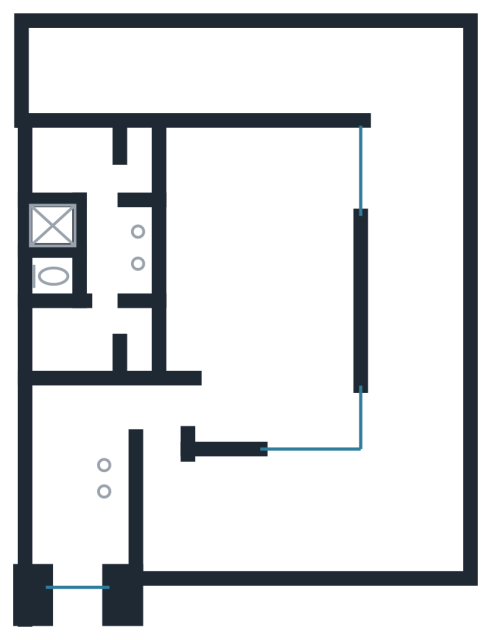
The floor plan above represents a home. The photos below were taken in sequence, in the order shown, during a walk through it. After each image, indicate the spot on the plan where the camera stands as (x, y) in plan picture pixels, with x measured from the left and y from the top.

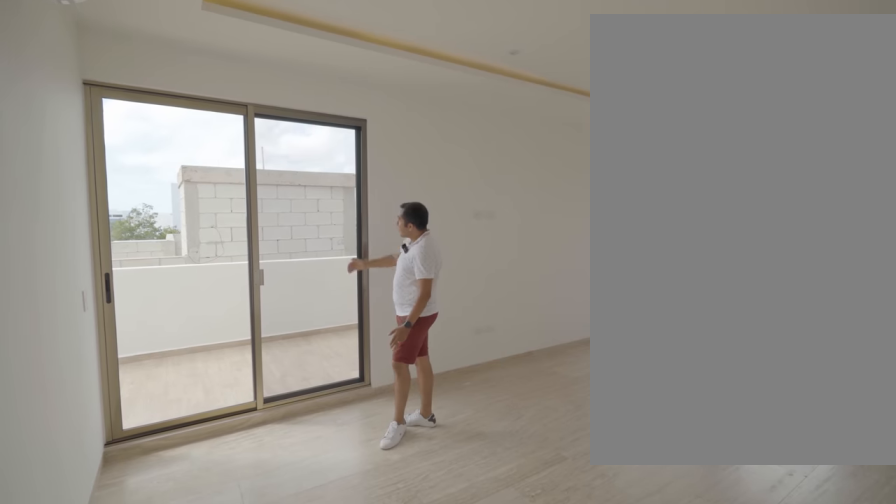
(197, 191)
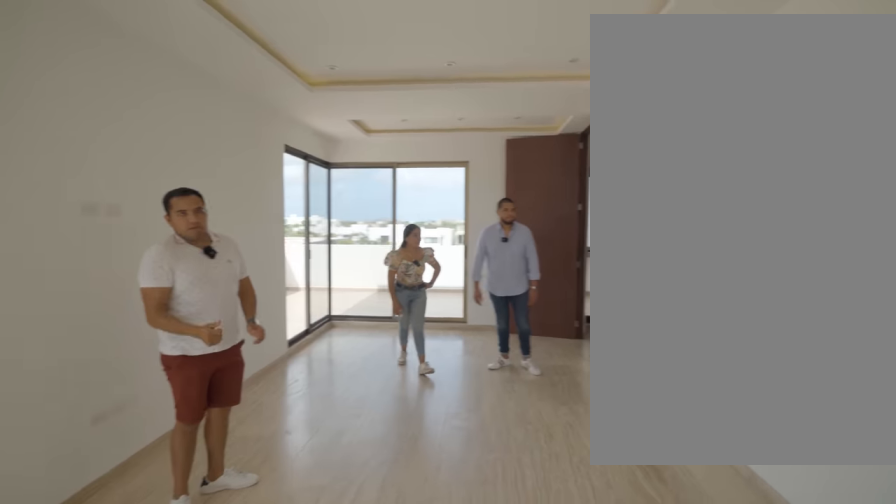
(266, 159)
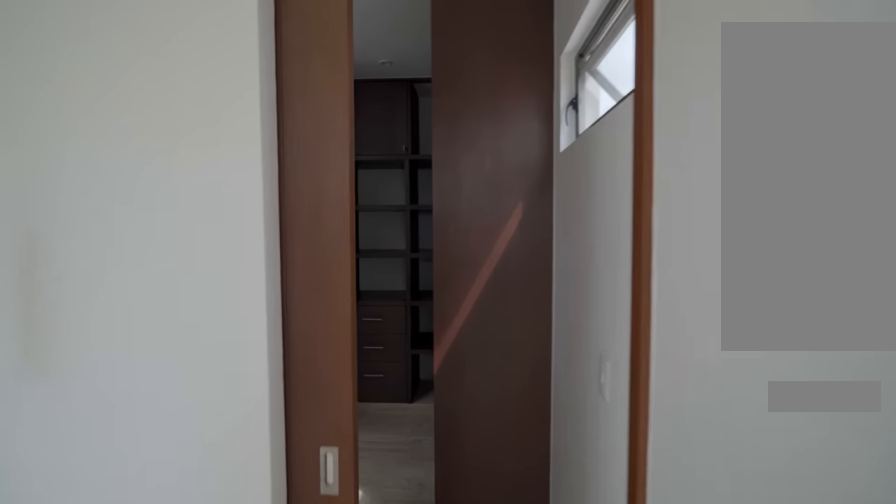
(167, 156)
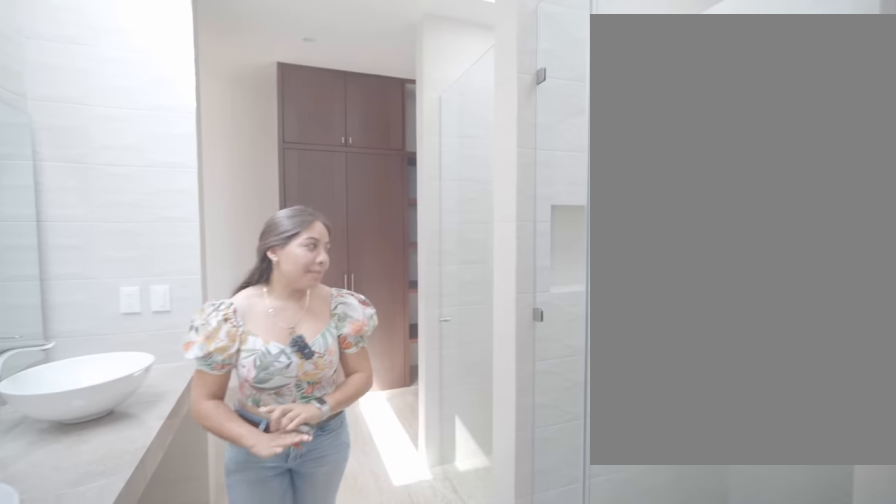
(117, 180)
